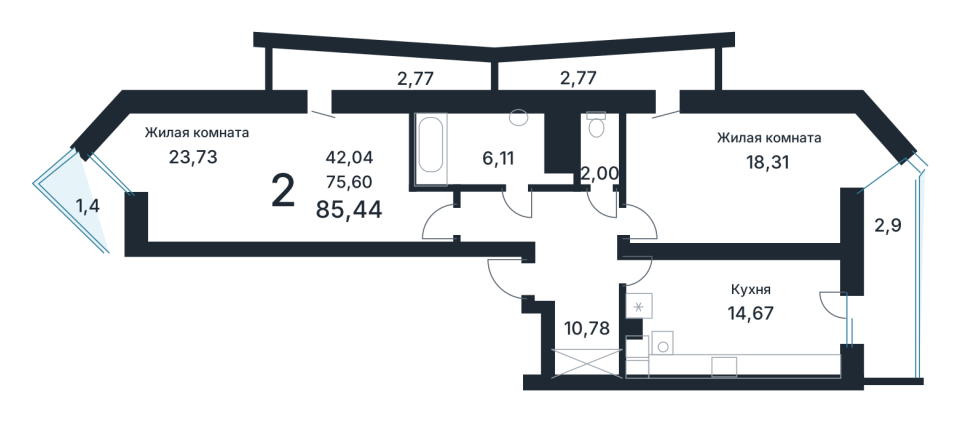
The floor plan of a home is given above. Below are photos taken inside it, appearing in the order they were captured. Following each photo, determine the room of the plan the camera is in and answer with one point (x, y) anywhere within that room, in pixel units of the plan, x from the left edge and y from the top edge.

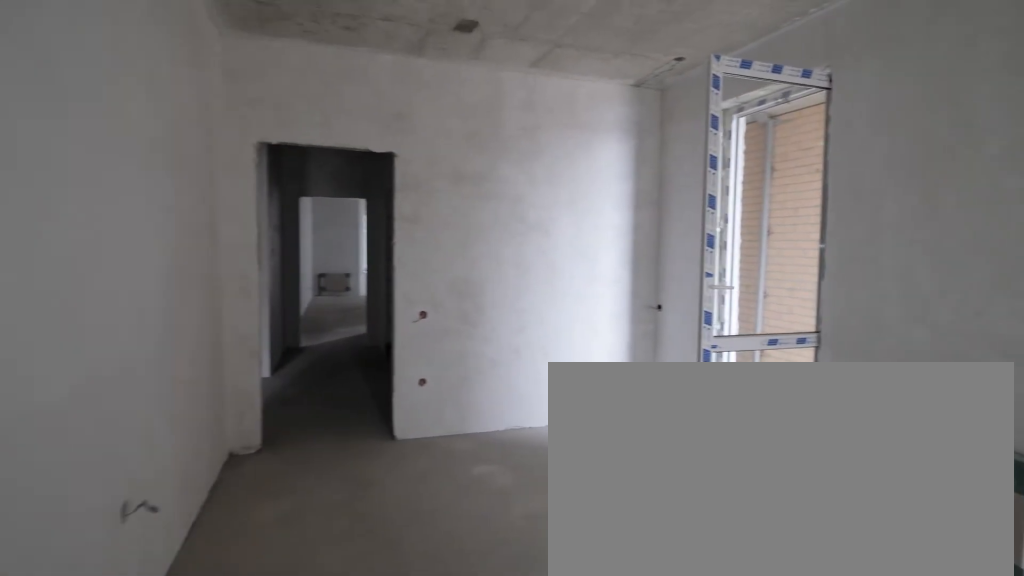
(744, 177)
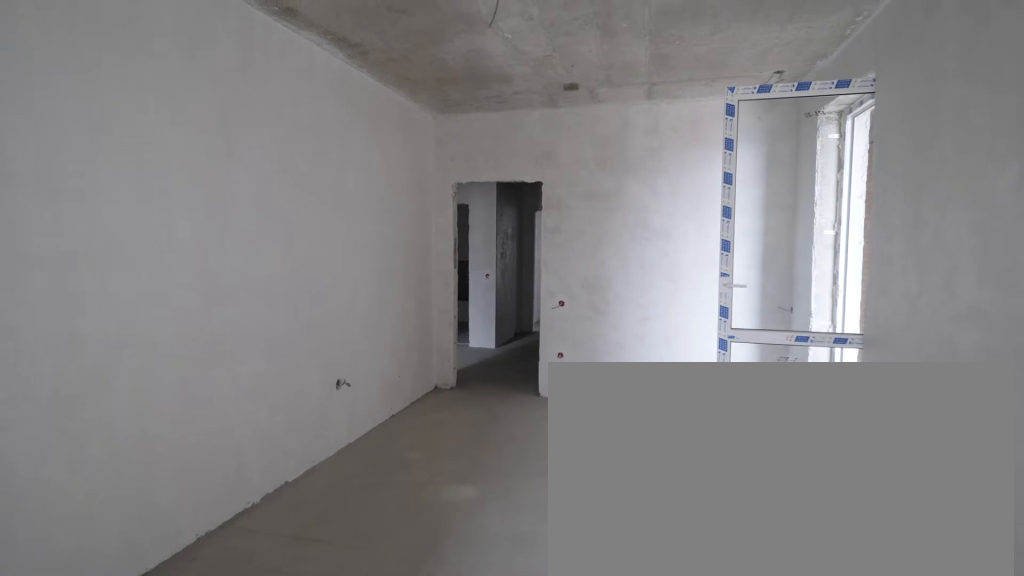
(744, 177)
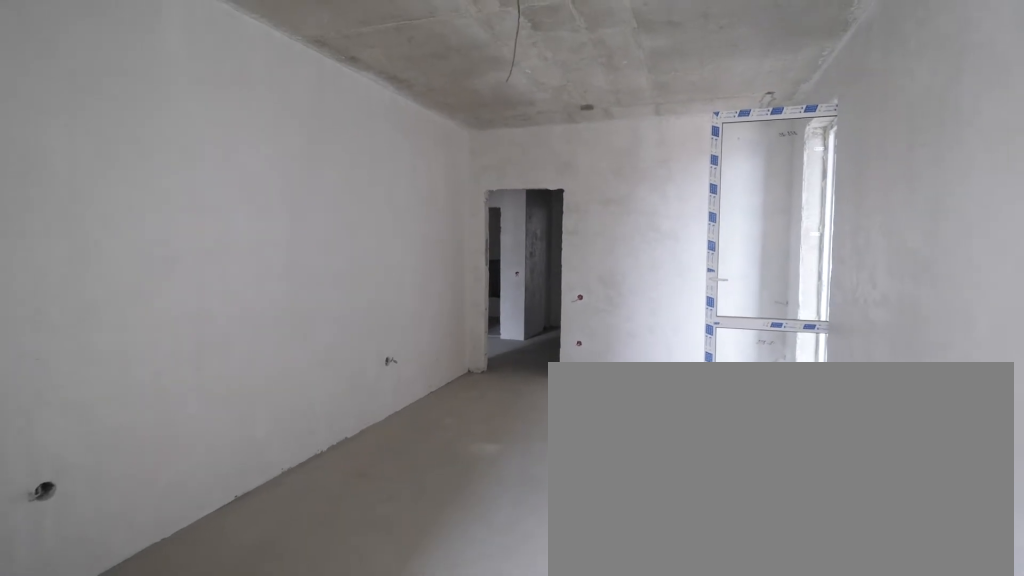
(744, 177)
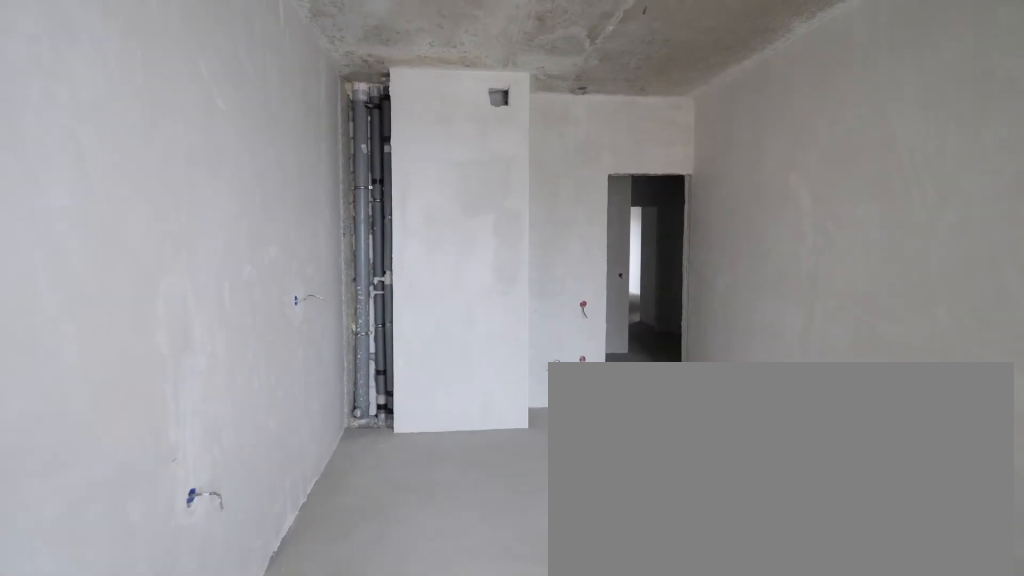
(740, 316)
